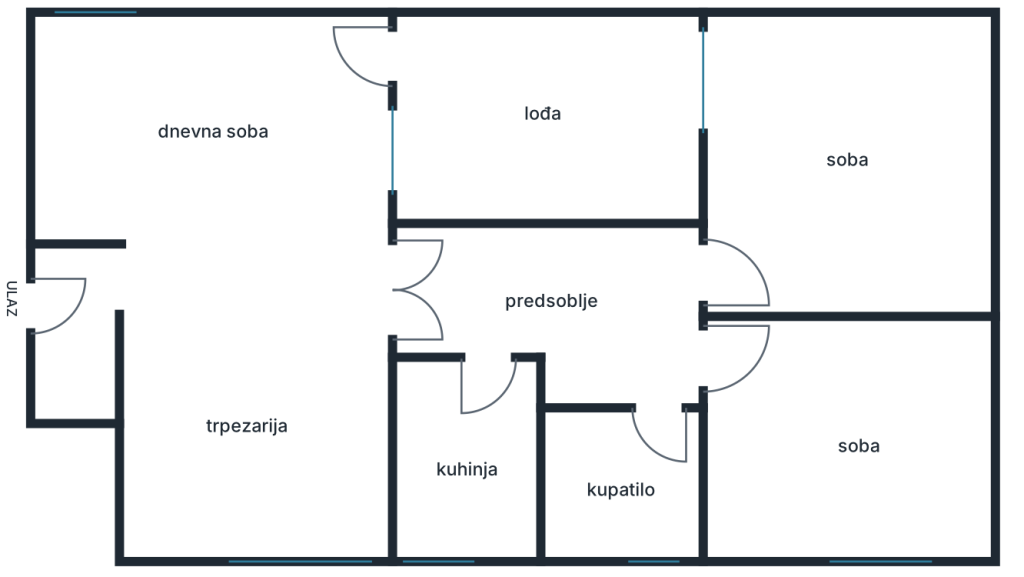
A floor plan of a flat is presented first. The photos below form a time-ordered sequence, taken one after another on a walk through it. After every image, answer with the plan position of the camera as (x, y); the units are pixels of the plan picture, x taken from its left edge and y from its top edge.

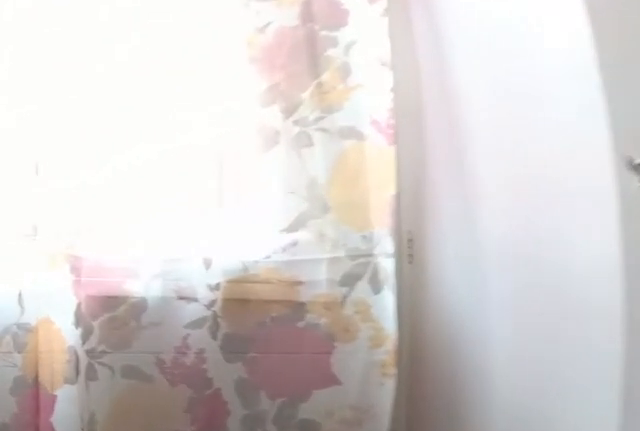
(467, 486)
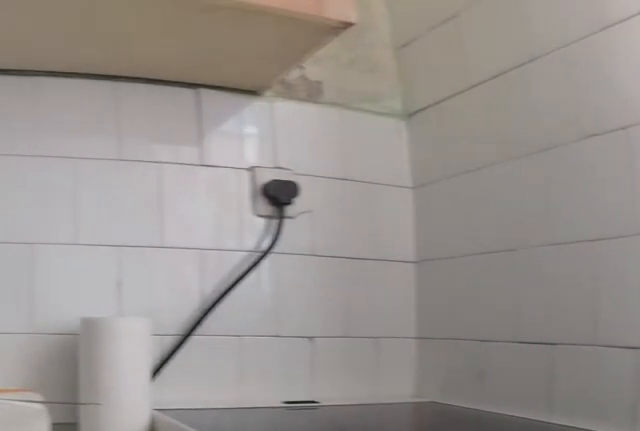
(447, 534)
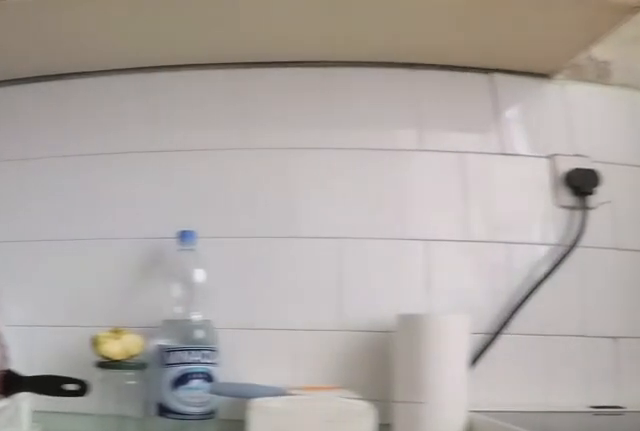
(447, 537)
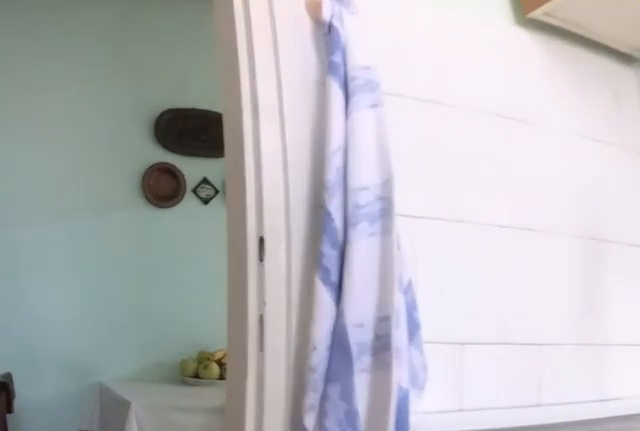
(468, 469)
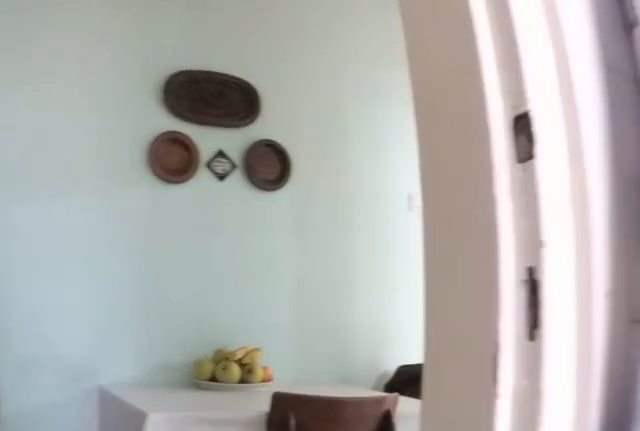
(467, 421)
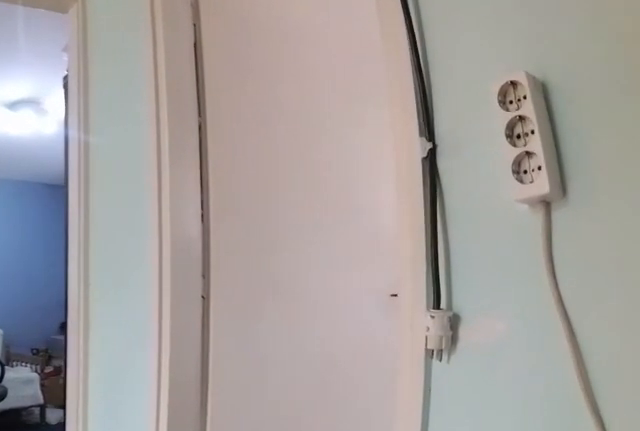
(550, 333)
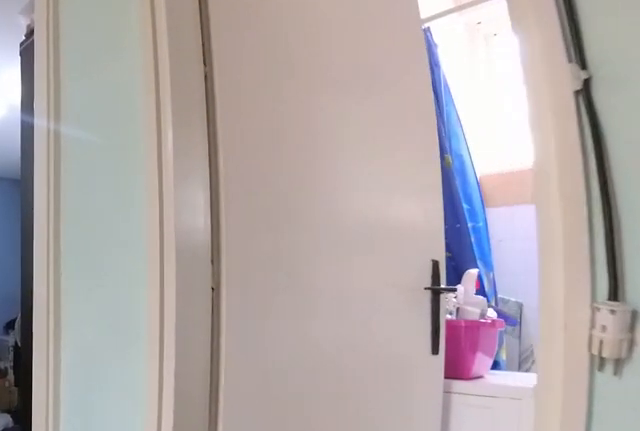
(573, 347)
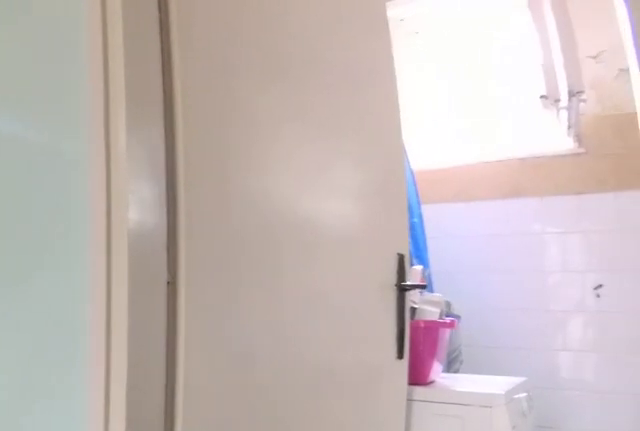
(593, 352)
